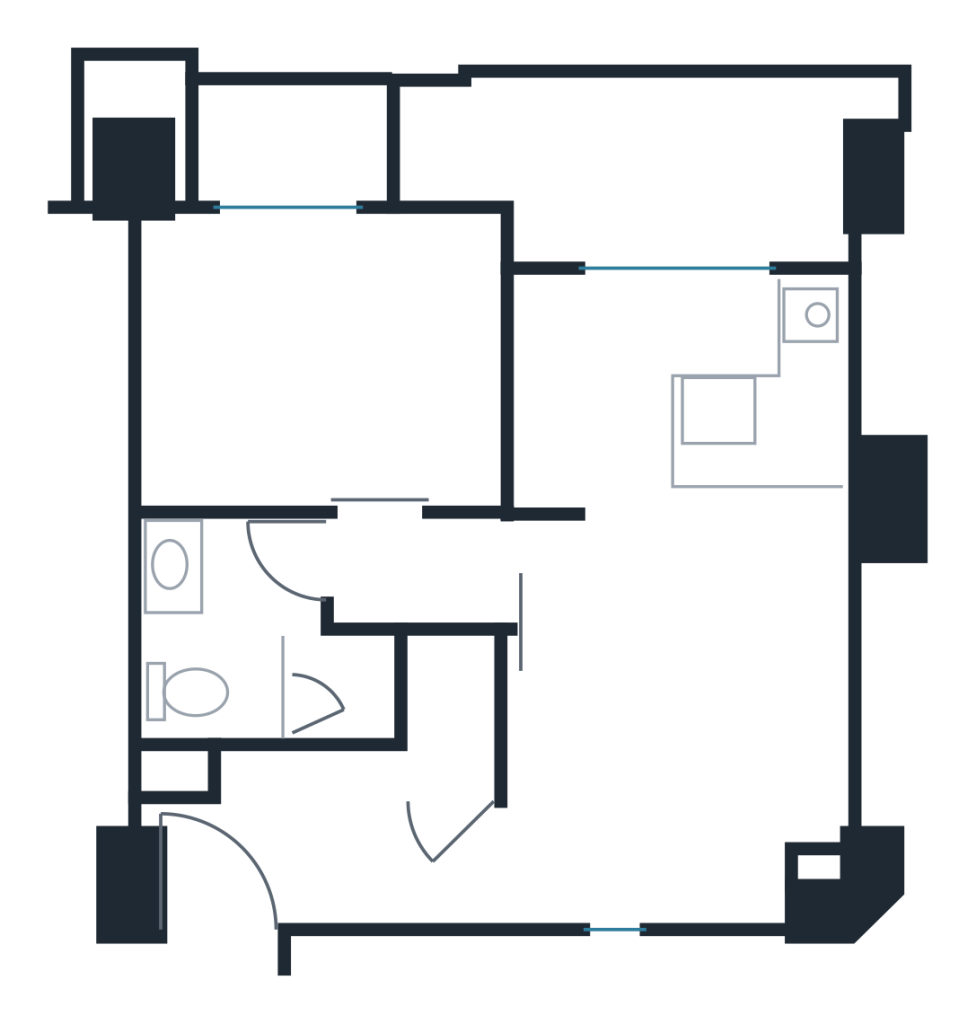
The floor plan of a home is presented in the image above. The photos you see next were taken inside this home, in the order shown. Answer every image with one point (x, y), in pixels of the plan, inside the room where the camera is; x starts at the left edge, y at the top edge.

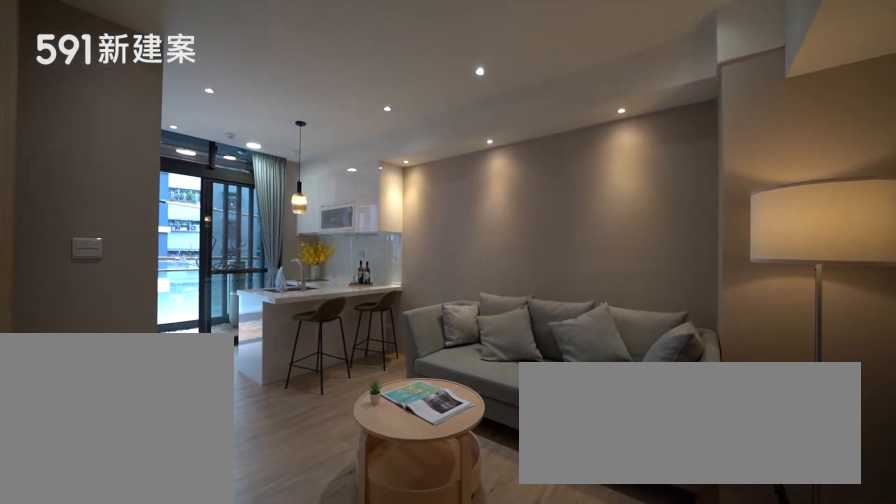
(683, 733)
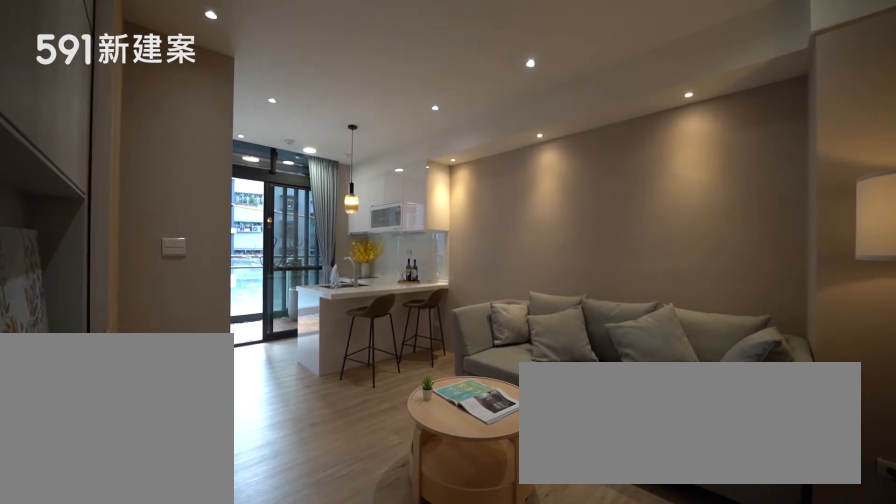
(683, 733)
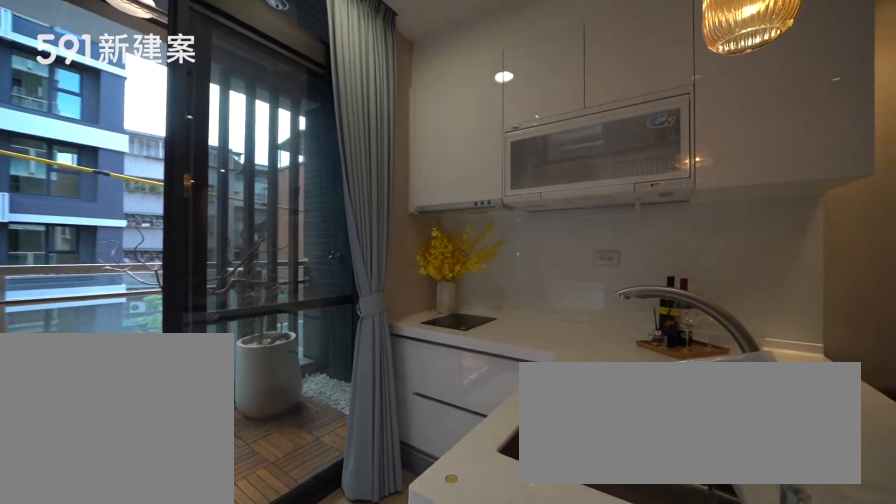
(681, 397)
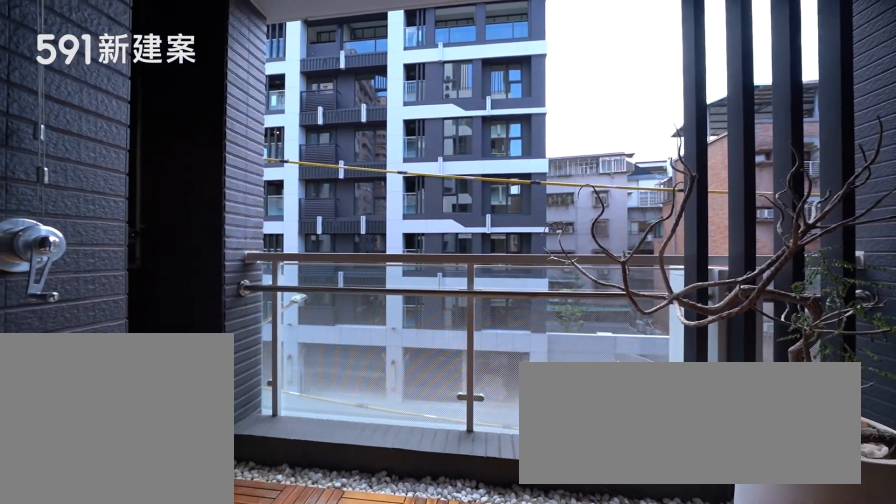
(638, 163)
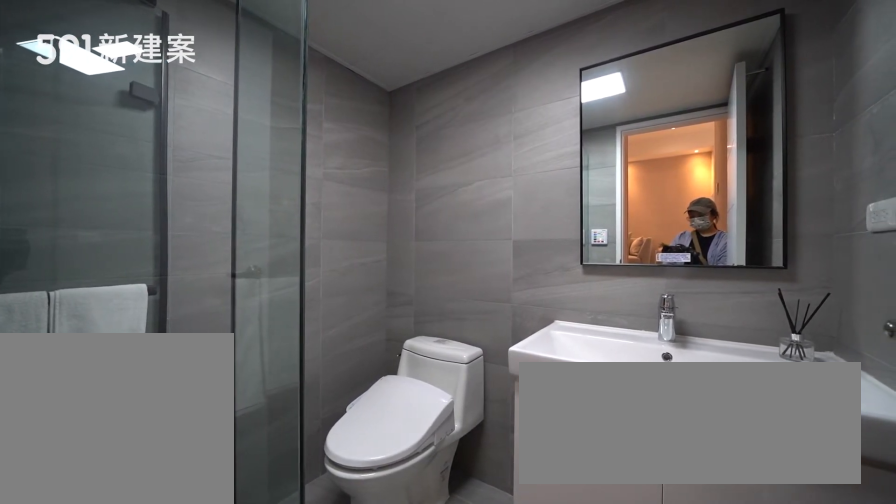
(253, 645)
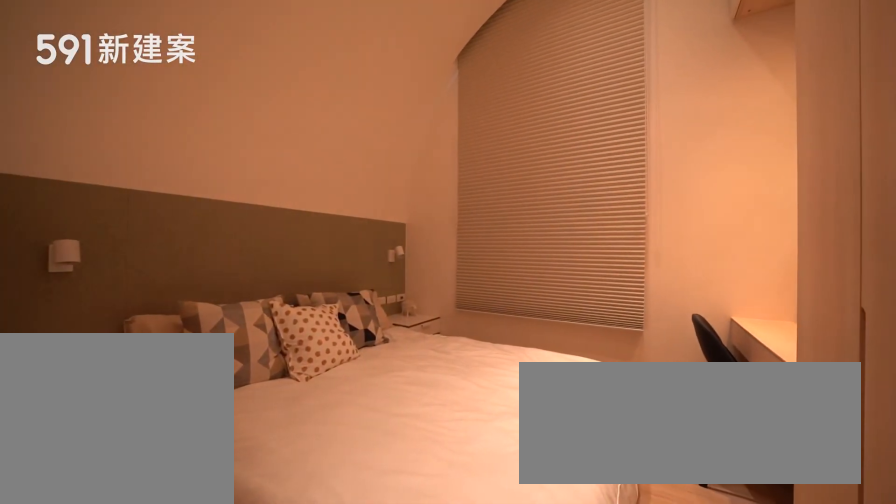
(320, 359)
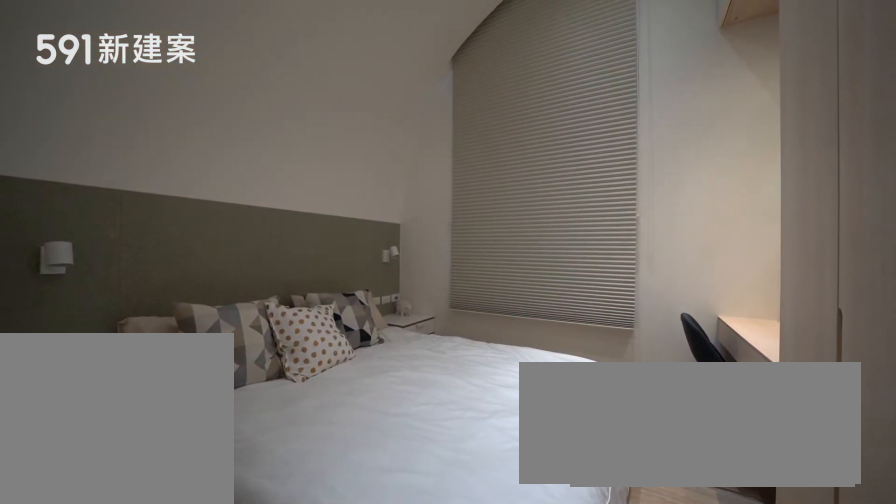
(320, 359)
